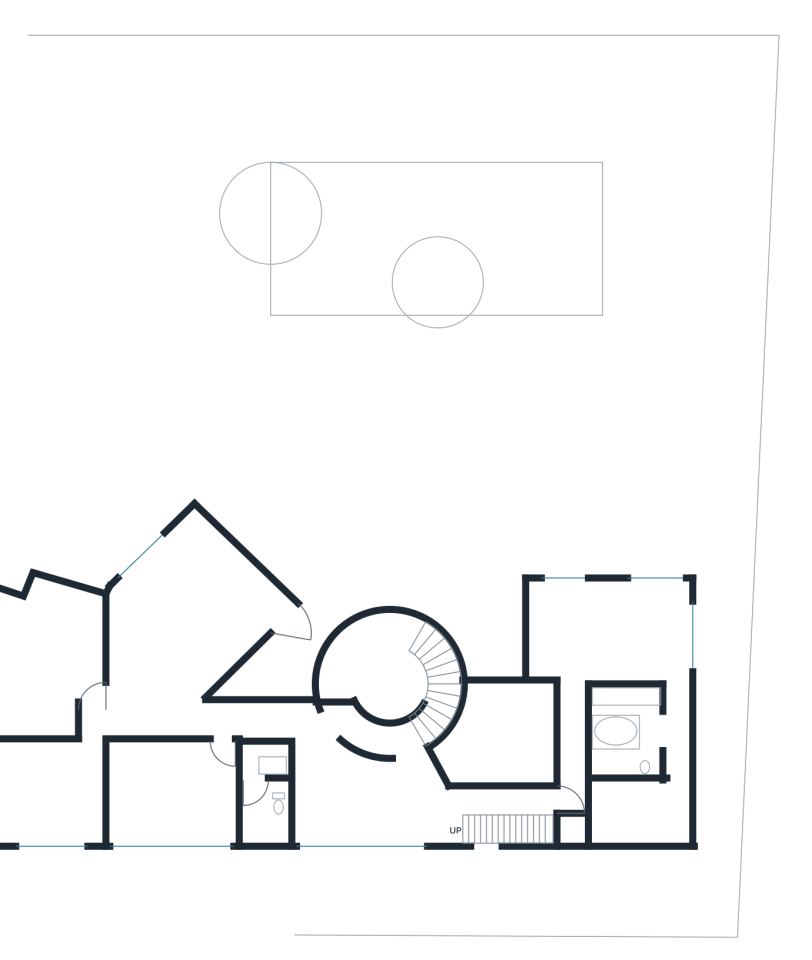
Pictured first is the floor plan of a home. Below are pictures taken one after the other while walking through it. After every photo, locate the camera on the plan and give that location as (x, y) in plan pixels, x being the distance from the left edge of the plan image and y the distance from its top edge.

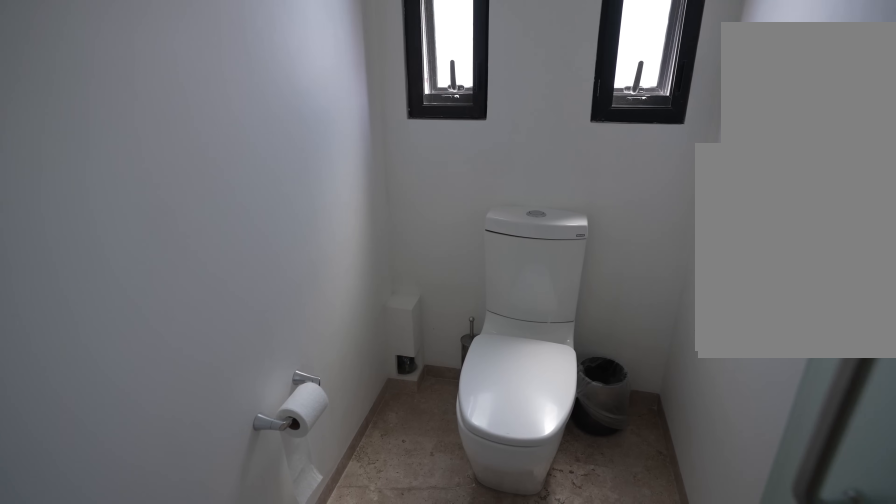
(646, 743)
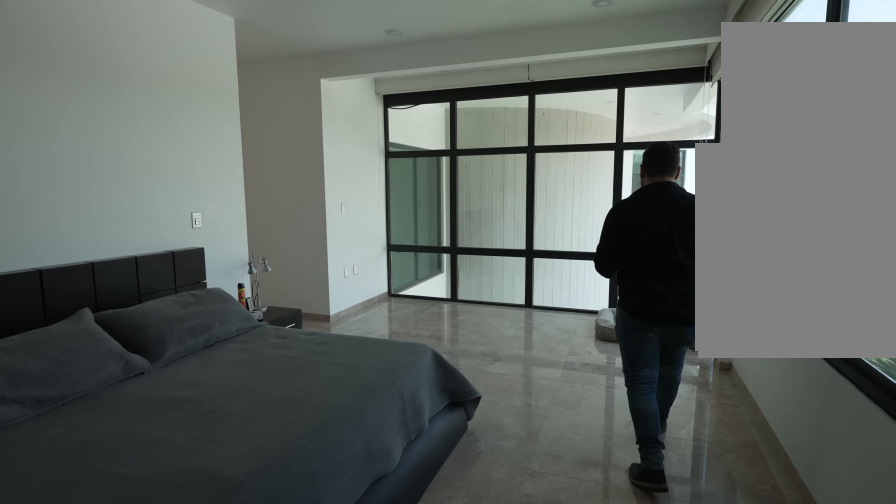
(643, 599)
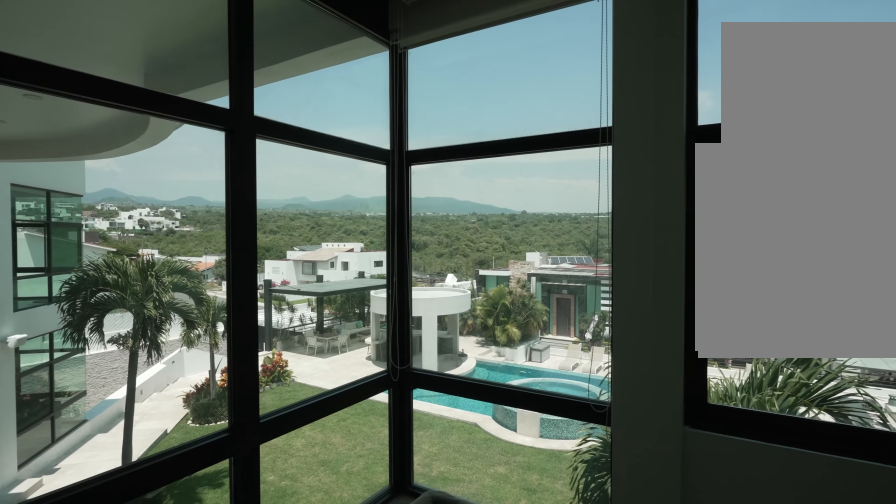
(595, 600)
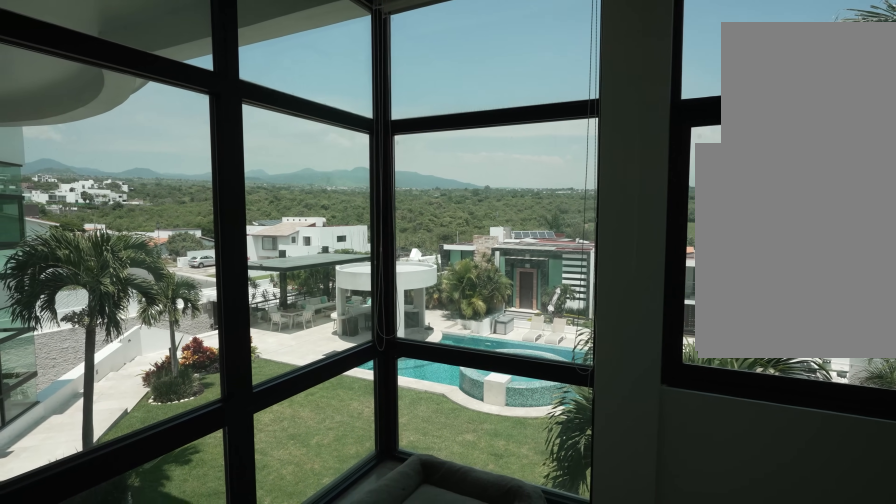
(595, 600)
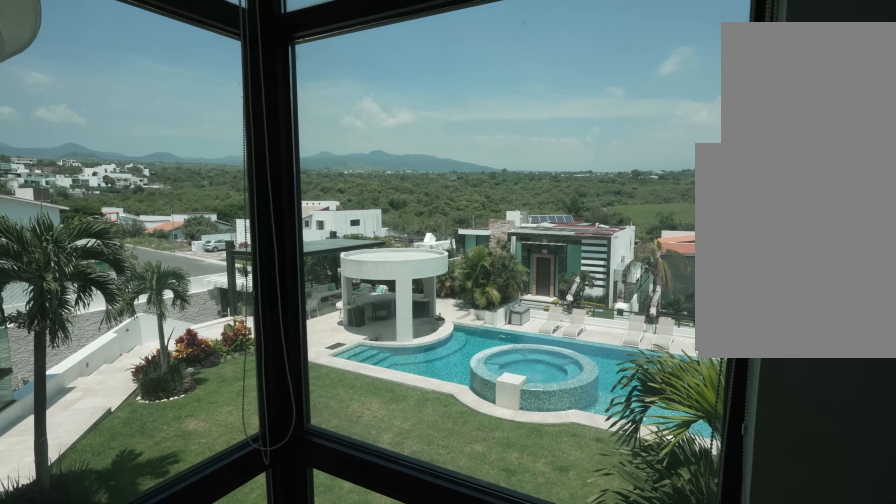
(595, 600)
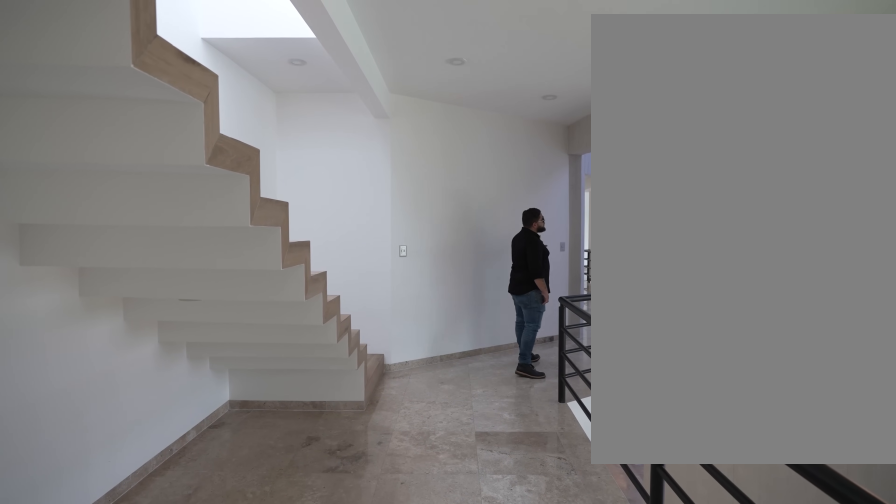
(526, 797)
